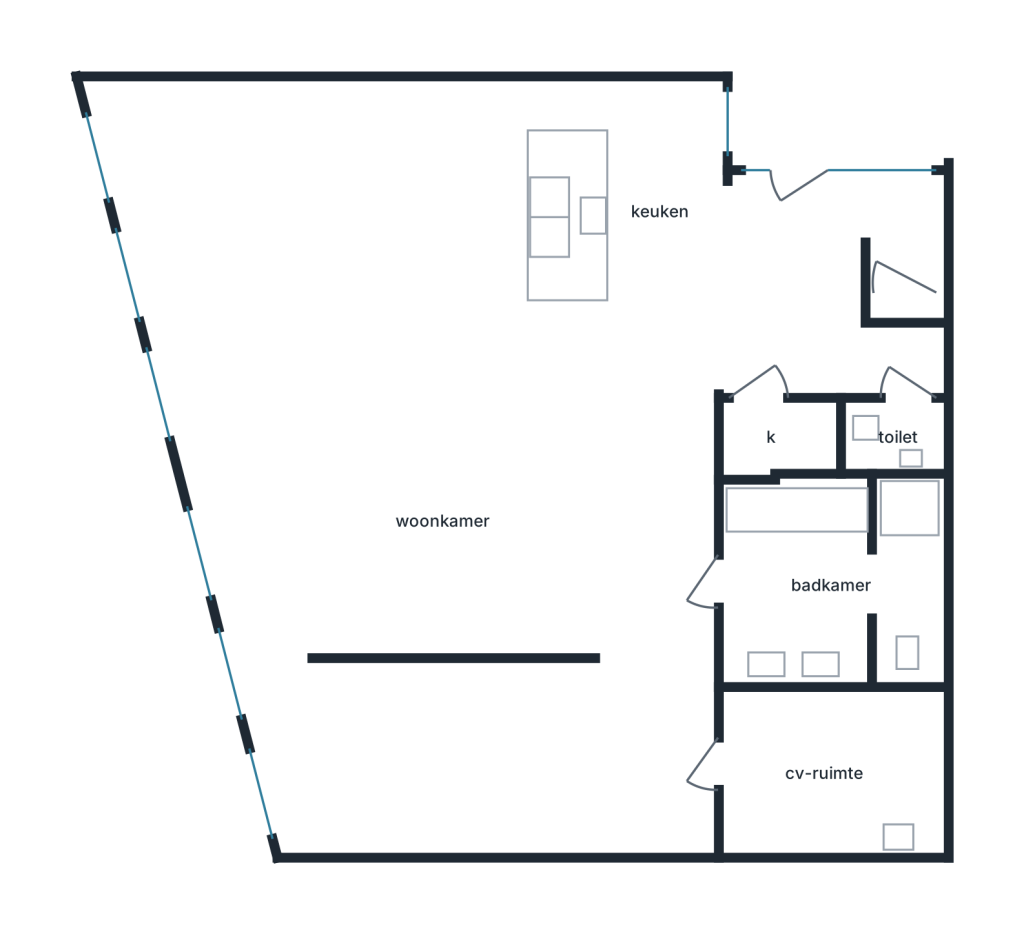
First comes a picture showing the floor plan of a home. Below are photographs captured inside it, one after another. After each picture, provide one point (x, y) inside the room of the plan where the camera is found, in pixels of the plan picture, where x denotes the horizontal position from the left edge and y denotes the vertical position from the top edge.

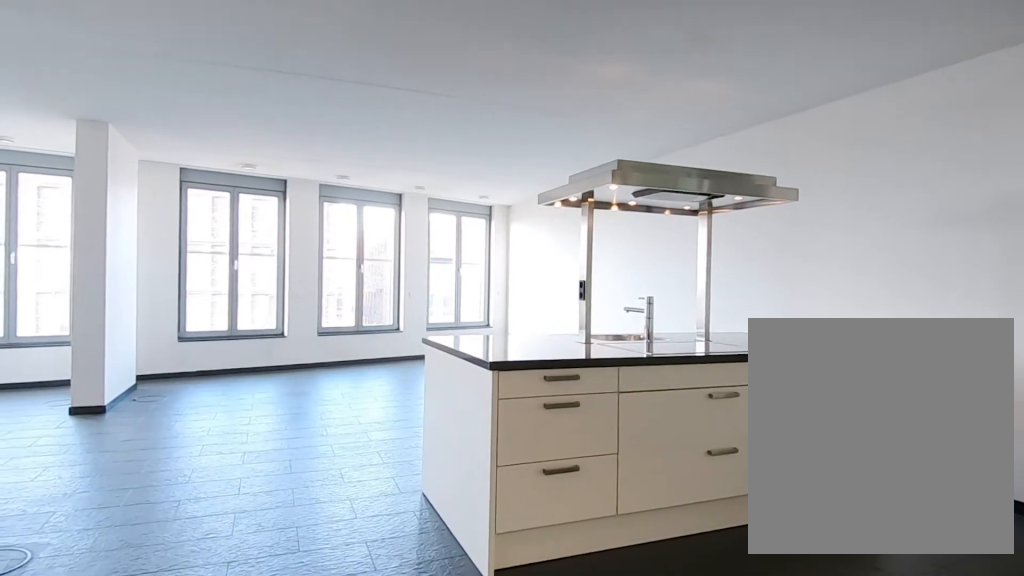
(426, 269)
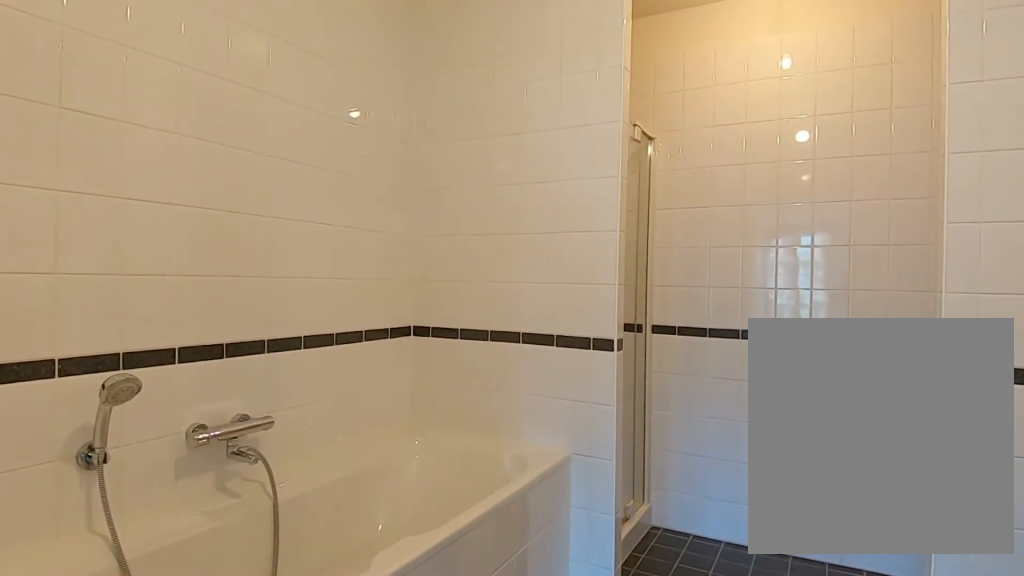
(833, 592)
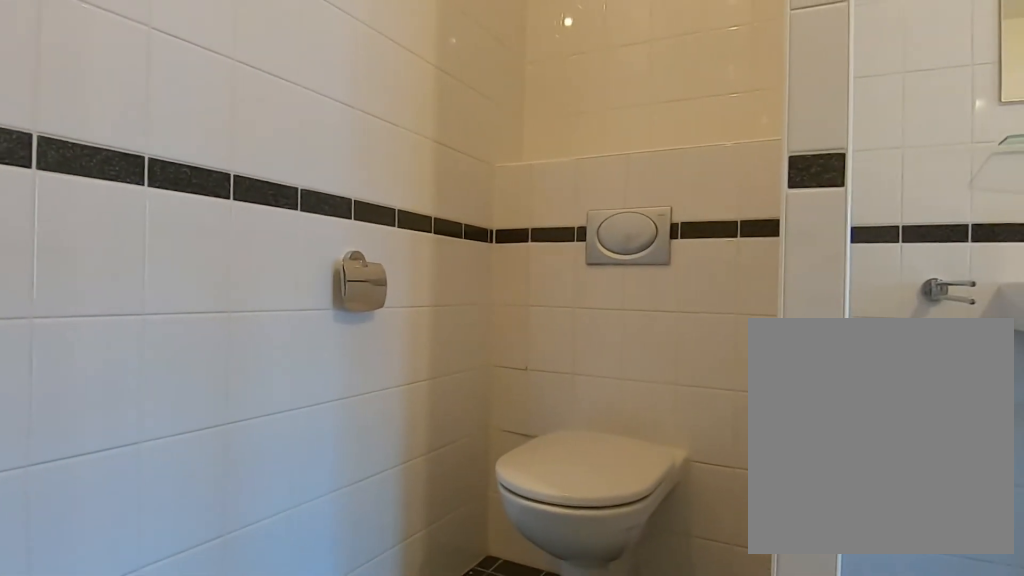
(833, 592)
